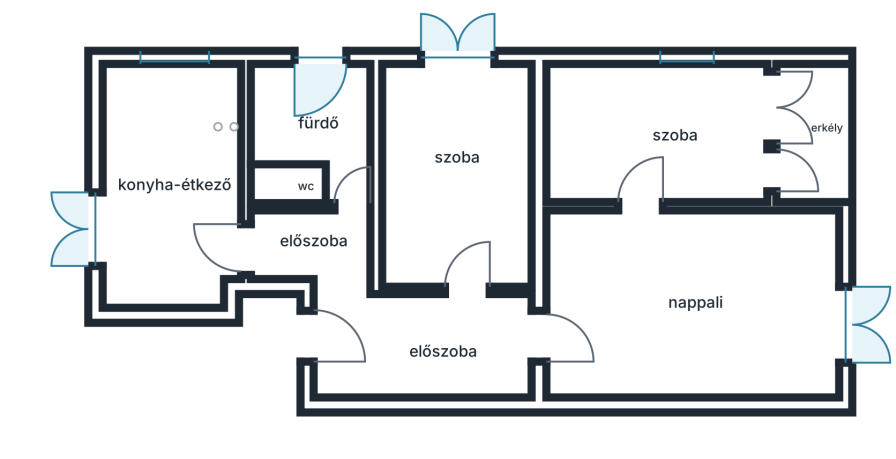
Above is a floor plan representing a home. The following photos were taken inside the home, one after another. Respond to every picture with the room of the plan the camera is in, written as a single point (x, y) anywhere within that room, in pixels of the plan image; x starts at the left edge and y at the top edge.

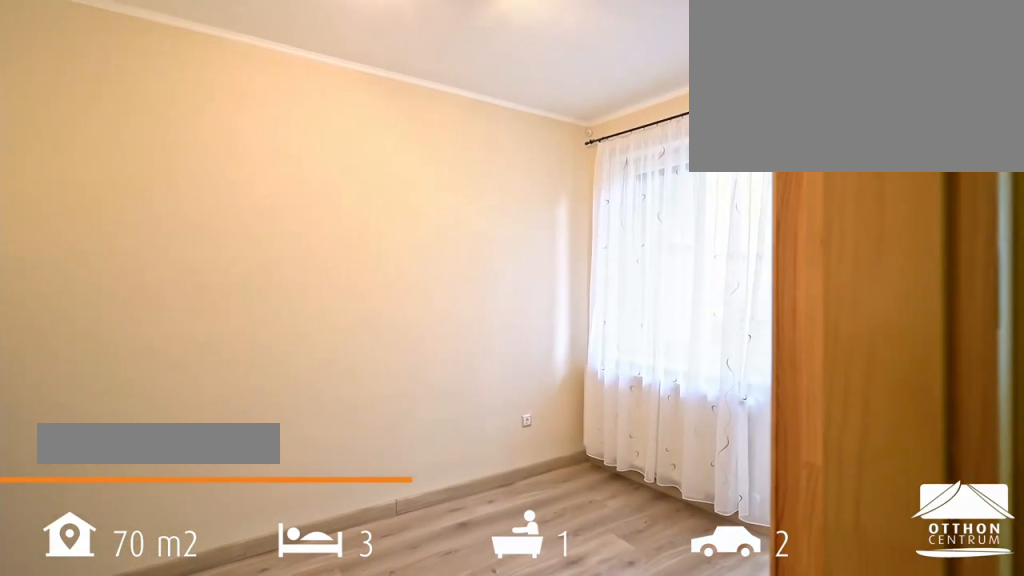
(674, 116)
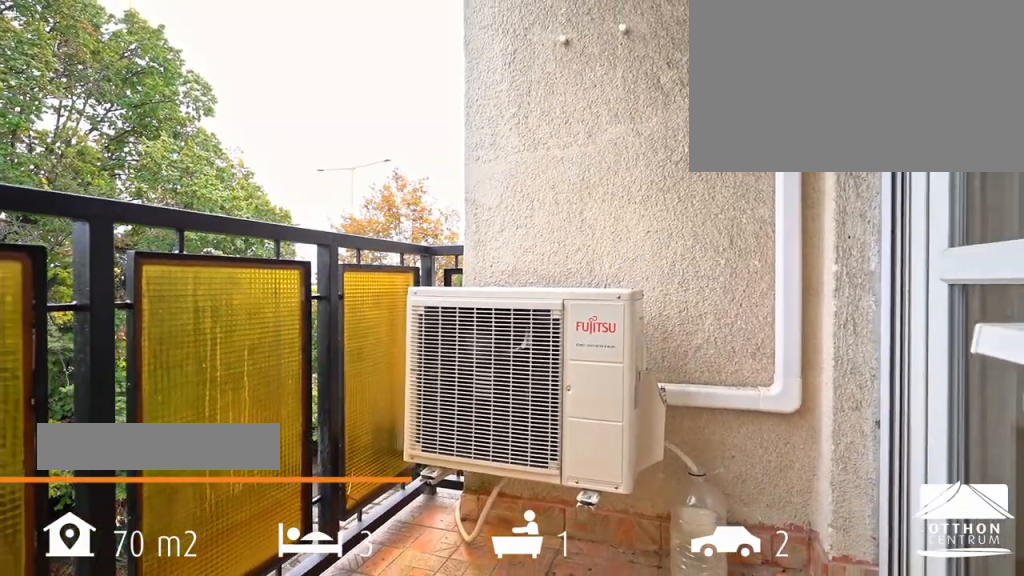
(807, 135)
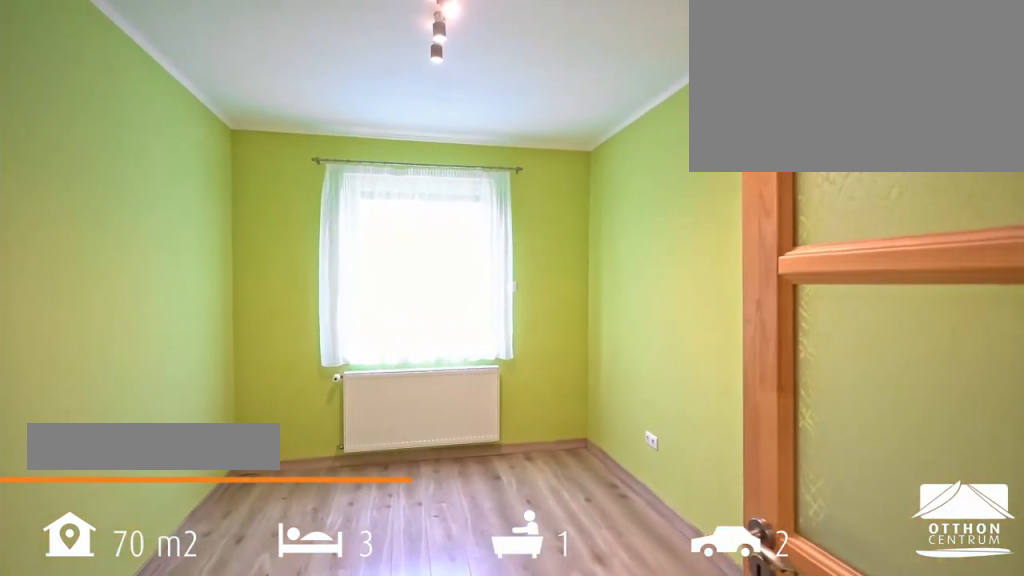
(455, 177)
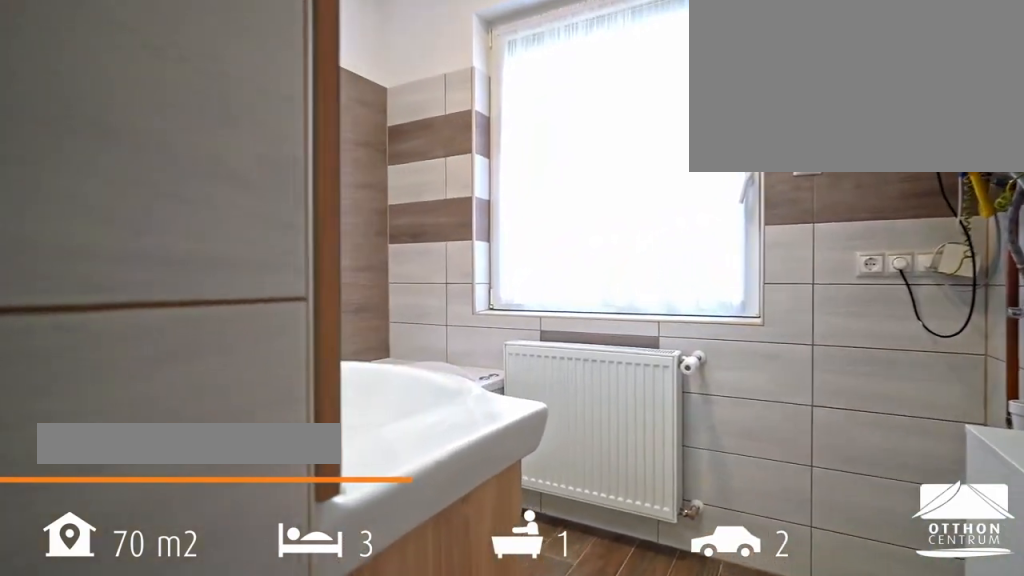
(323, 121)
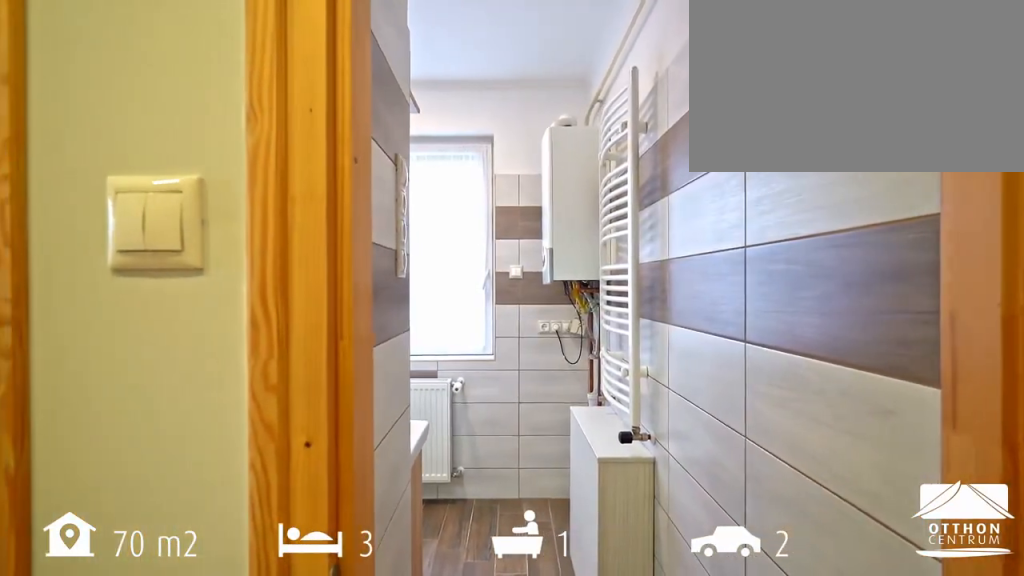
(323, 121)
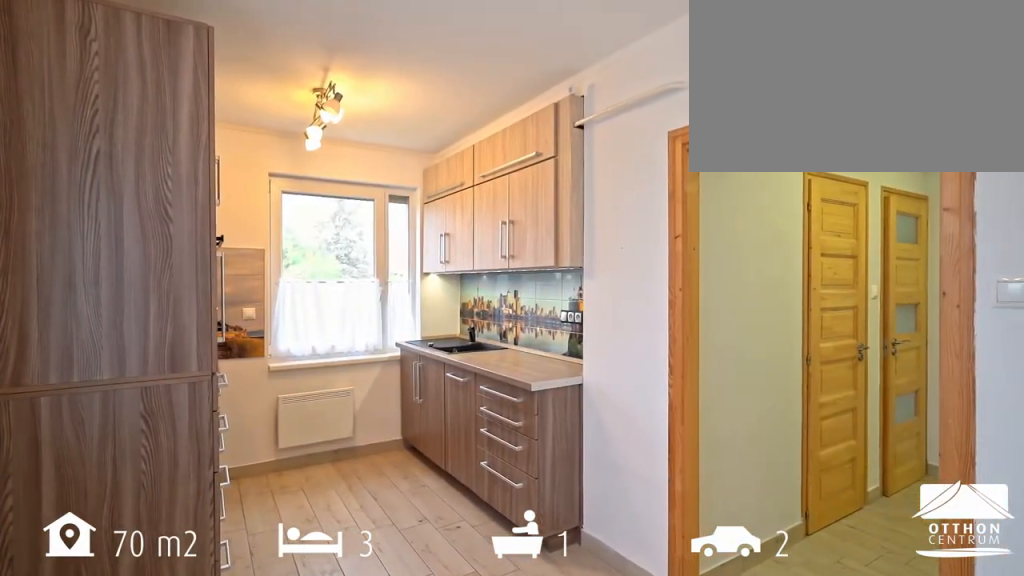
(165, 164)
